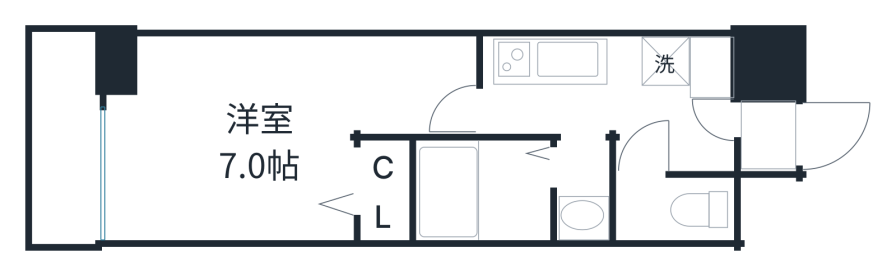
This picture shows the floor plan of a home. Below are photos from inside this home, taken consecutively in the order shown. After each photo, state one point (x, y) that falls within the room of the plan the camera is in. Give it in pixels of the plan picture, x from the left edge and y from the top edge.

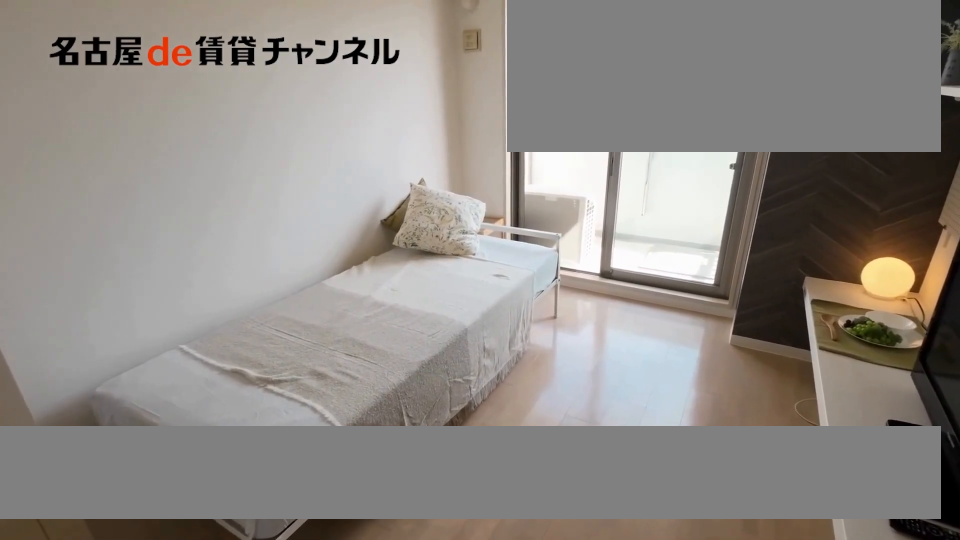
(265, 127)
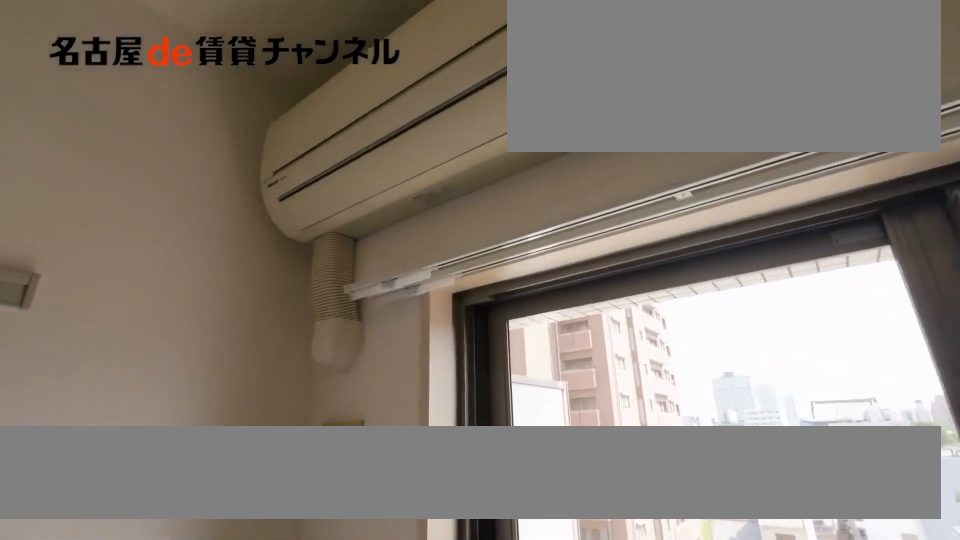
(265, 127)
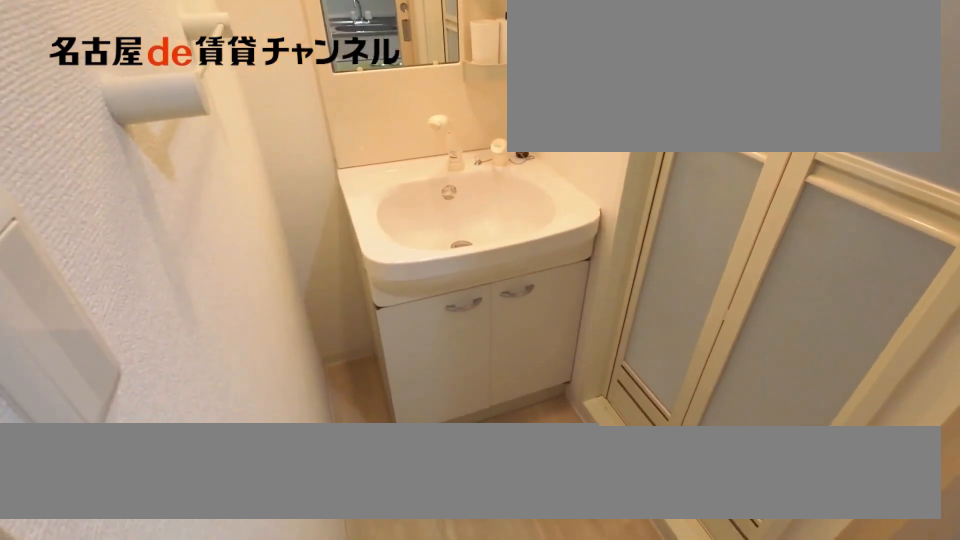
(593, 190)
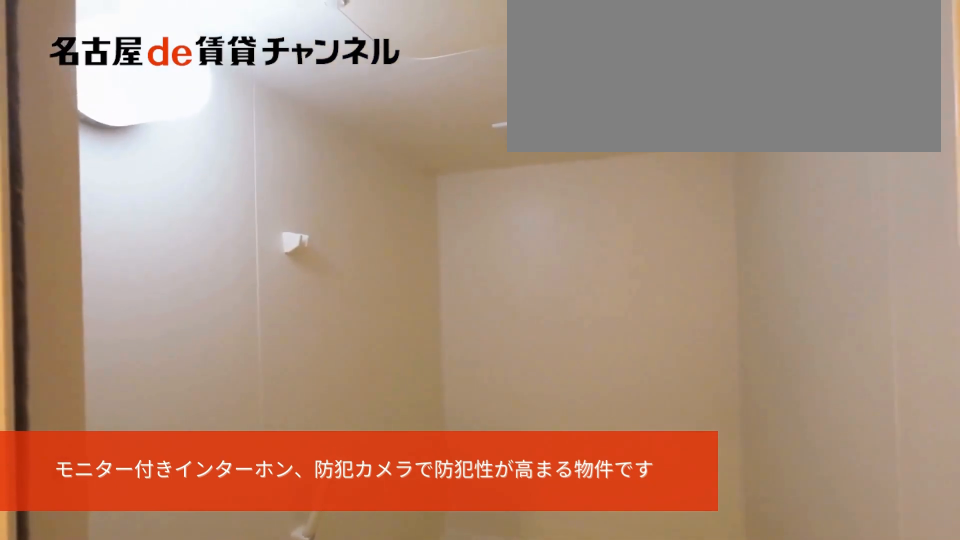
(480, 189)
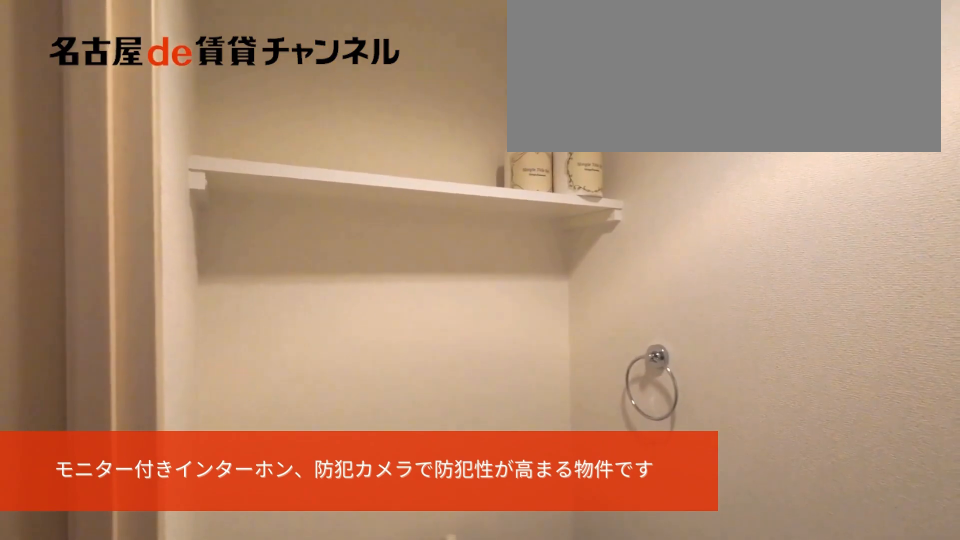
(674, 209)
